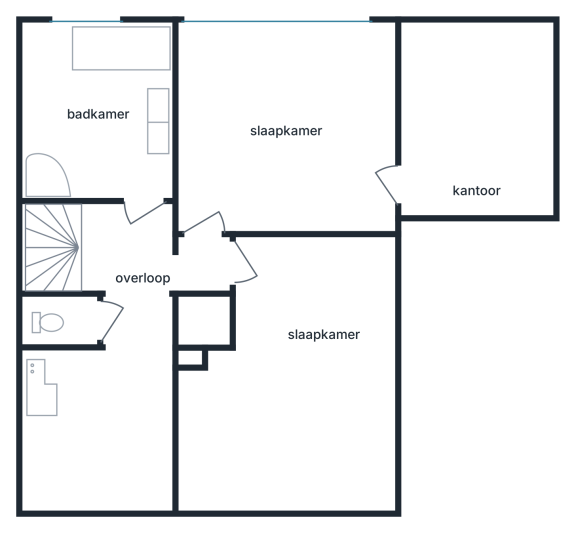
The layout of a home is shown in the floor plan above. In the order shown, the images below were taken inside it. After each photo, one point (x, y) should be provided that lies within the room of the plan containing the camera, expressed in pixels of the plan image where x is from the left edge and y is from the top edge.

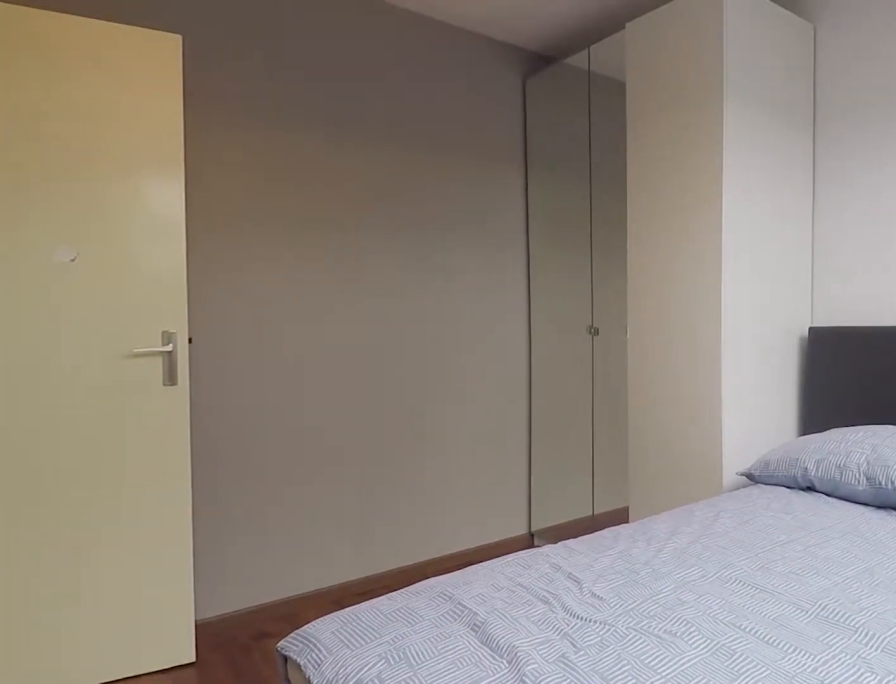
(302, 338)
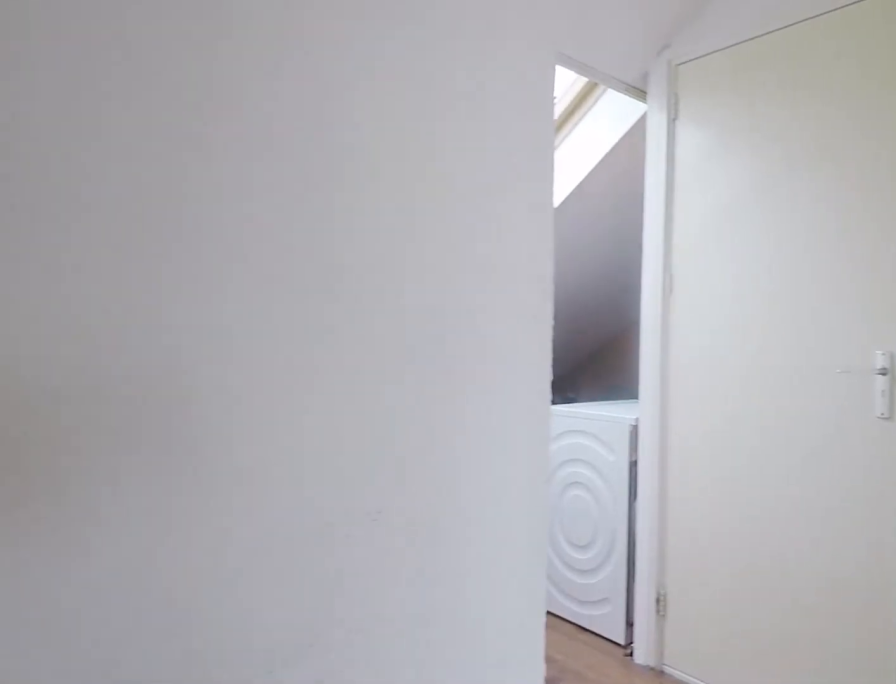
(126, 319)
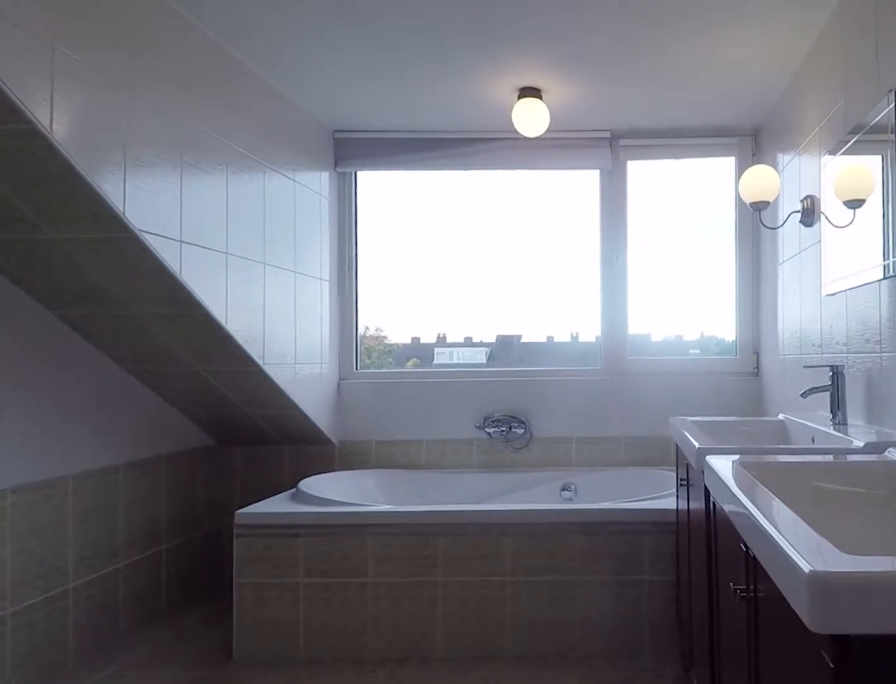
(103, 114)
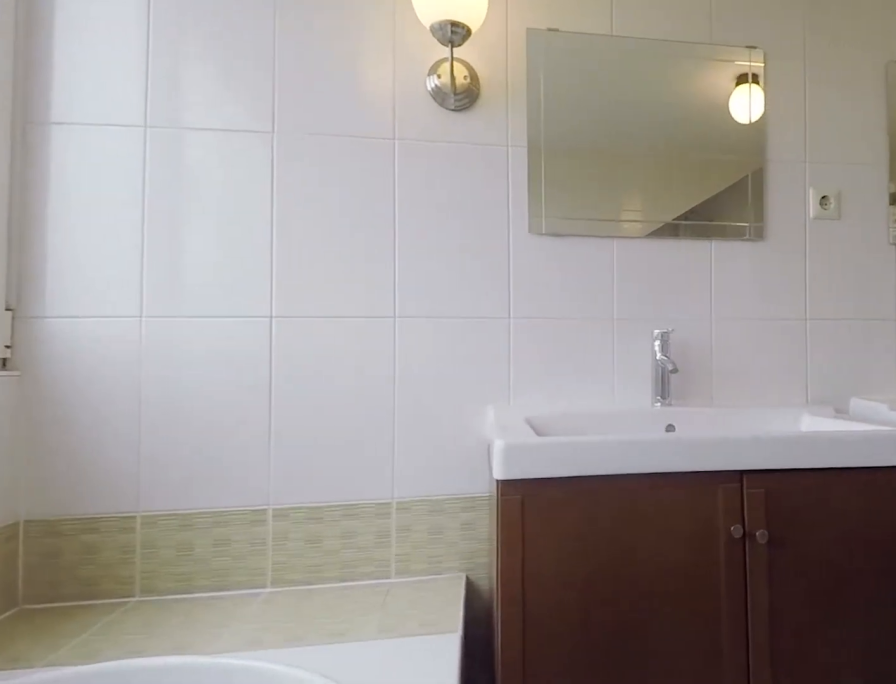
(103, 114)
